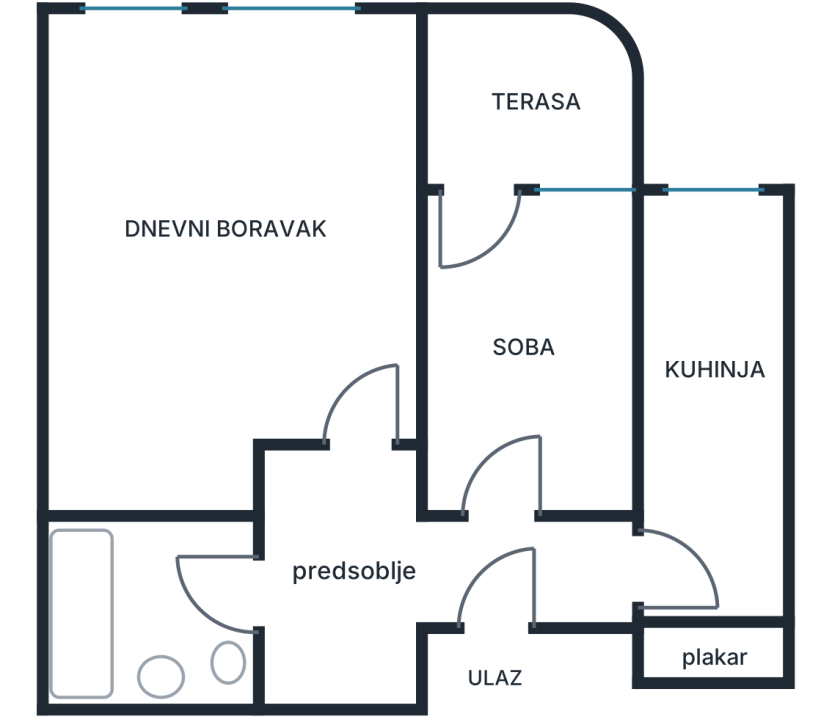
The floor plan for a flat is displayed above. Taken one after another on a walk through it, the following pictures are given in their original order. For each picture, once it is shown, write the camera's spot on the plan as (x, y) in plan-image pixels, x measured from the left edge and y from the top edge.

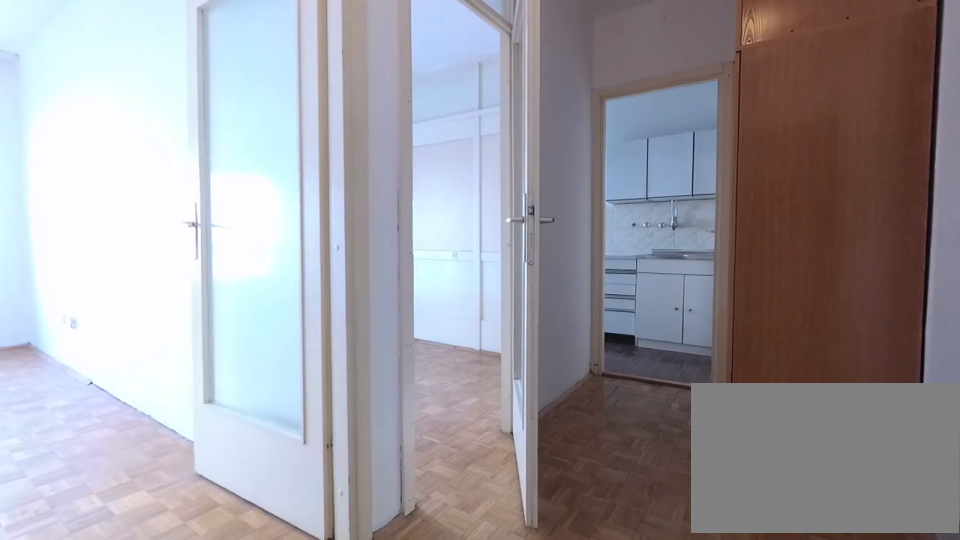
(305, 584)
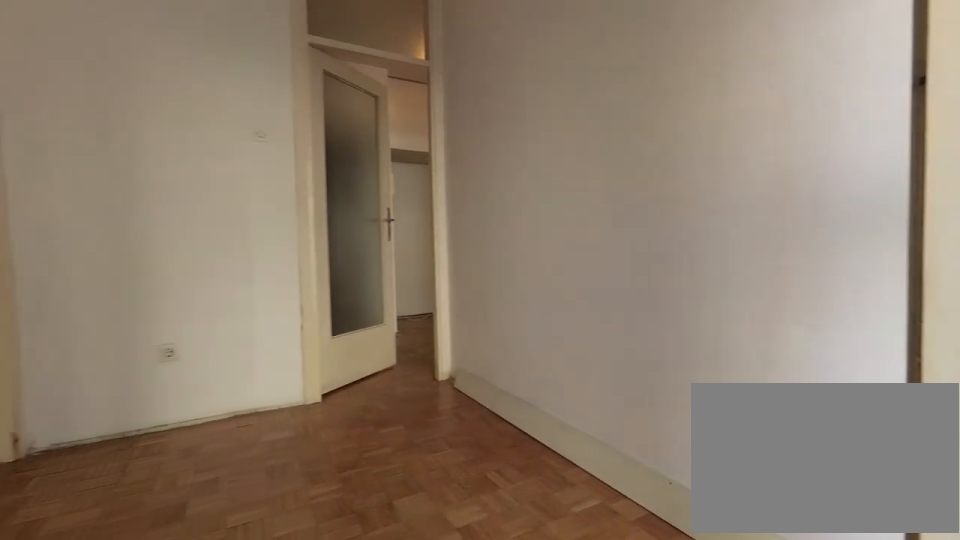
(520, 205)
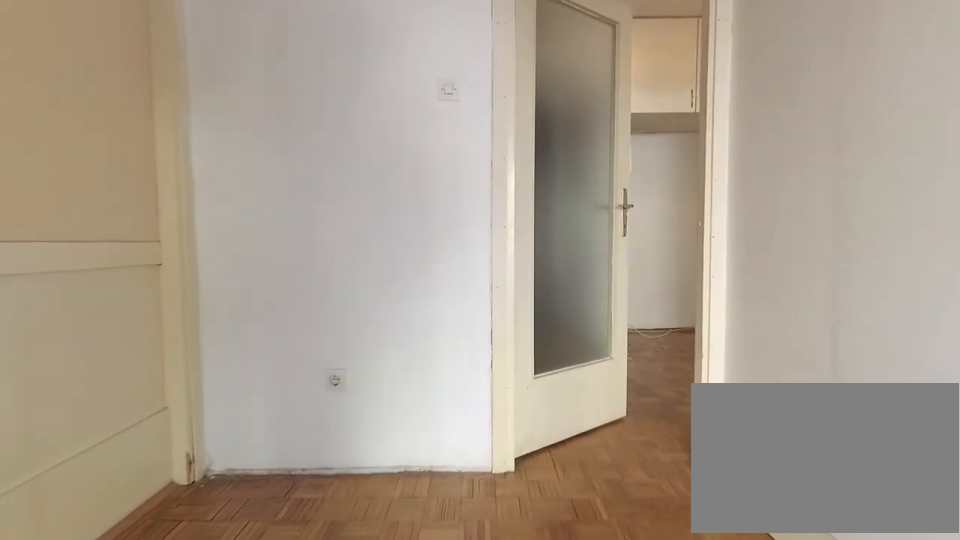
(497, 293)
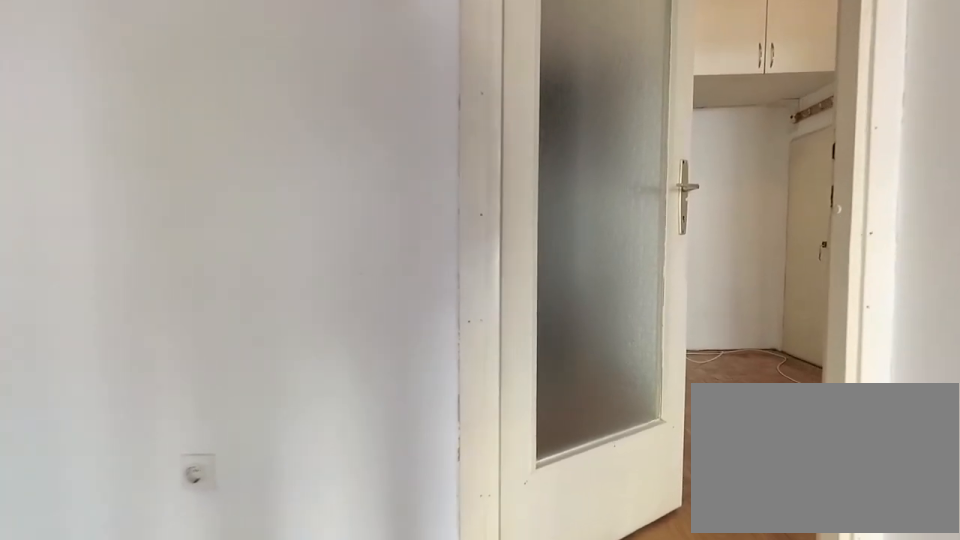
(500, 374)
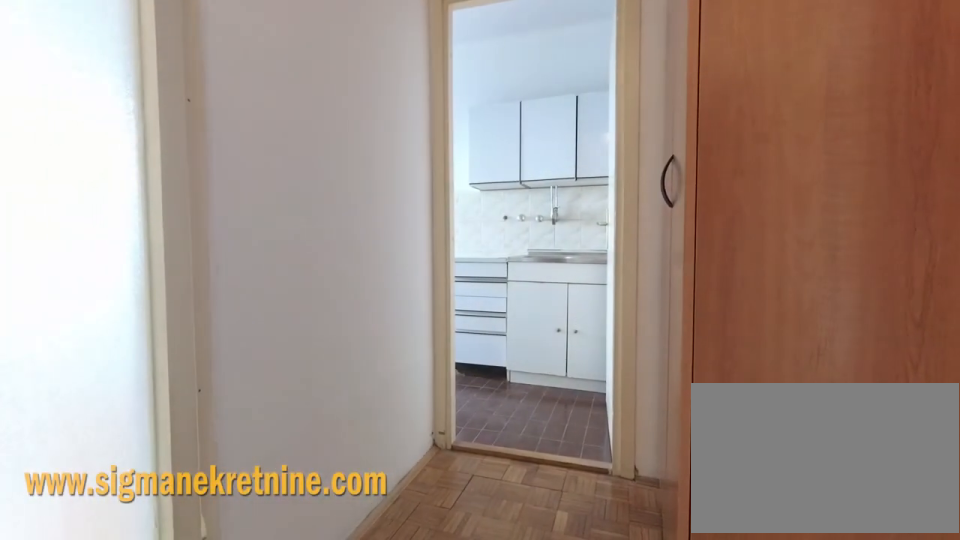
(485, 577)
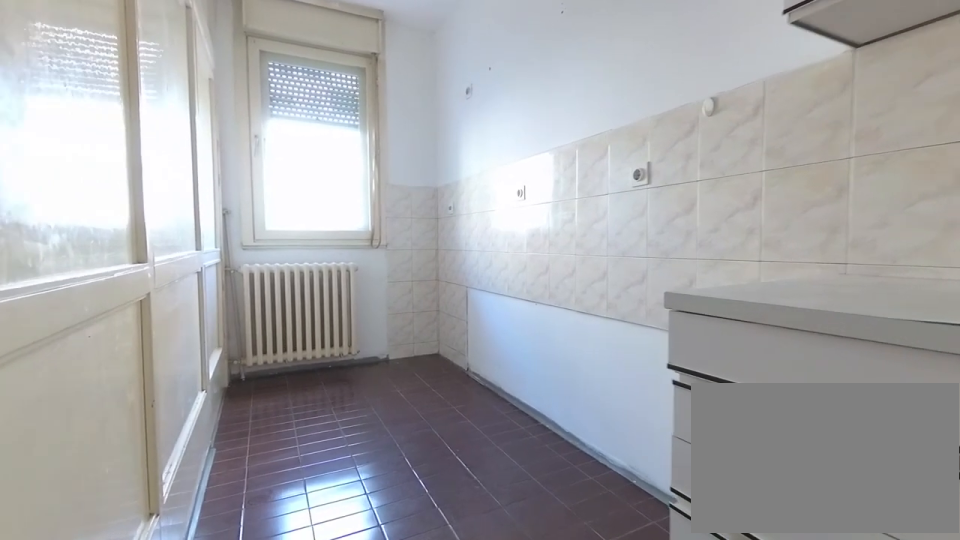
(709, 564)
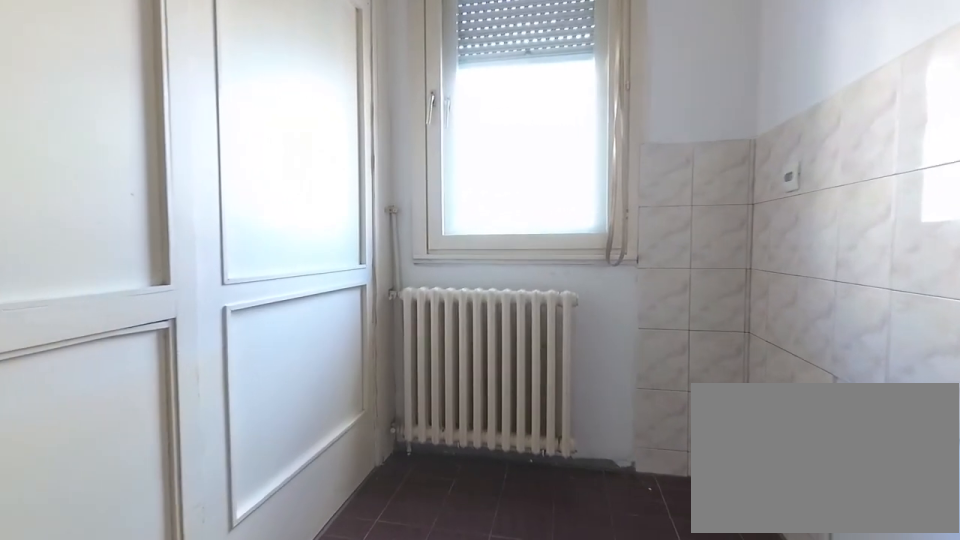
(711, 399)
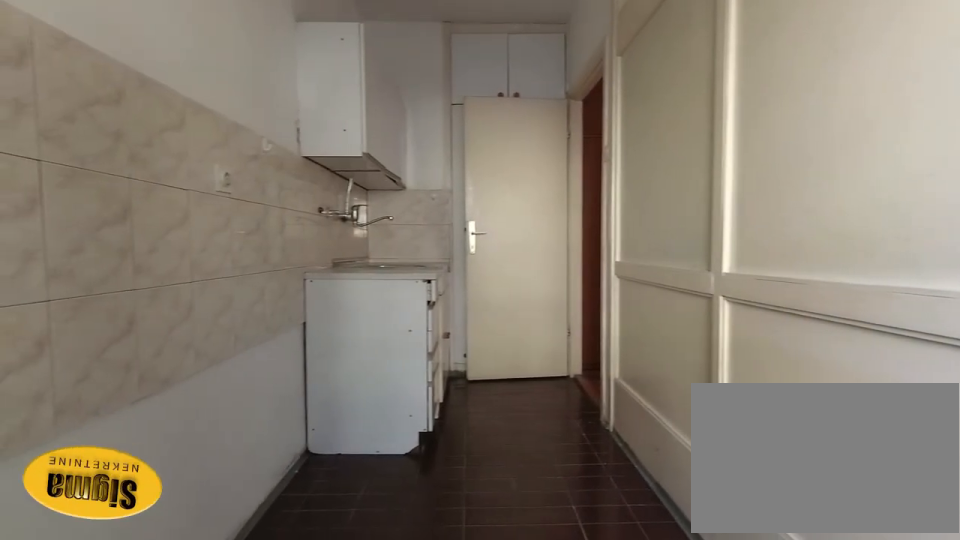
(718, 214)
